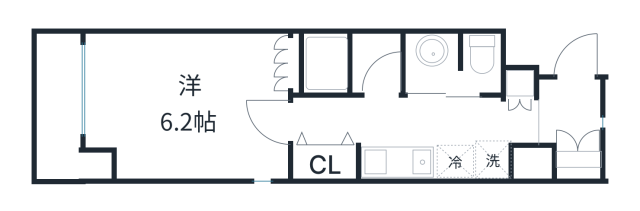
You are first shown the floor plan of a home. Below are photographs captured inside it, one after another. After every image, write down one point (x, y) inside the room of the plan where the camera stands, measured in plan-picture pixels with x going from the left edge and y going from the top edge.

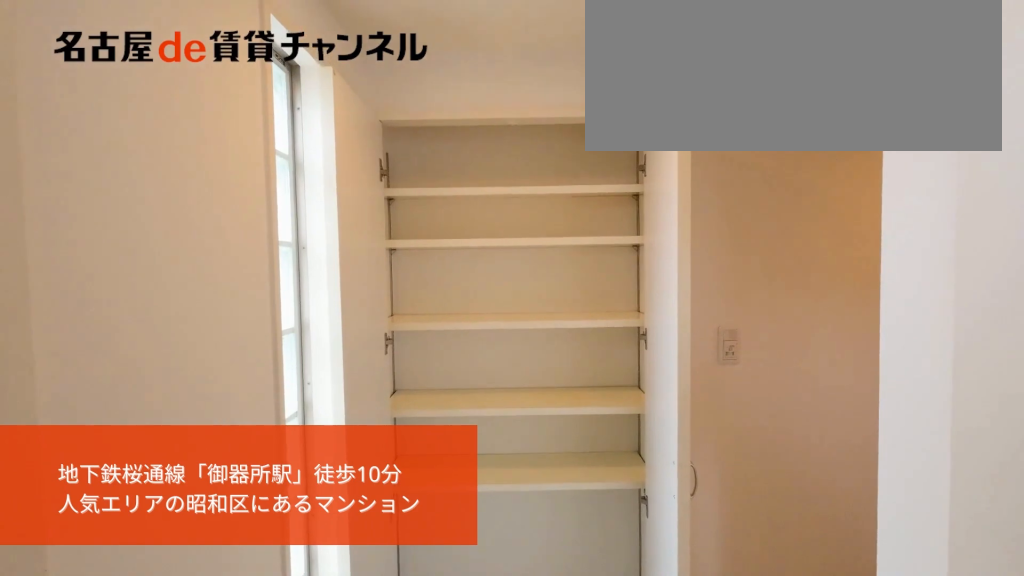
(569, 122)
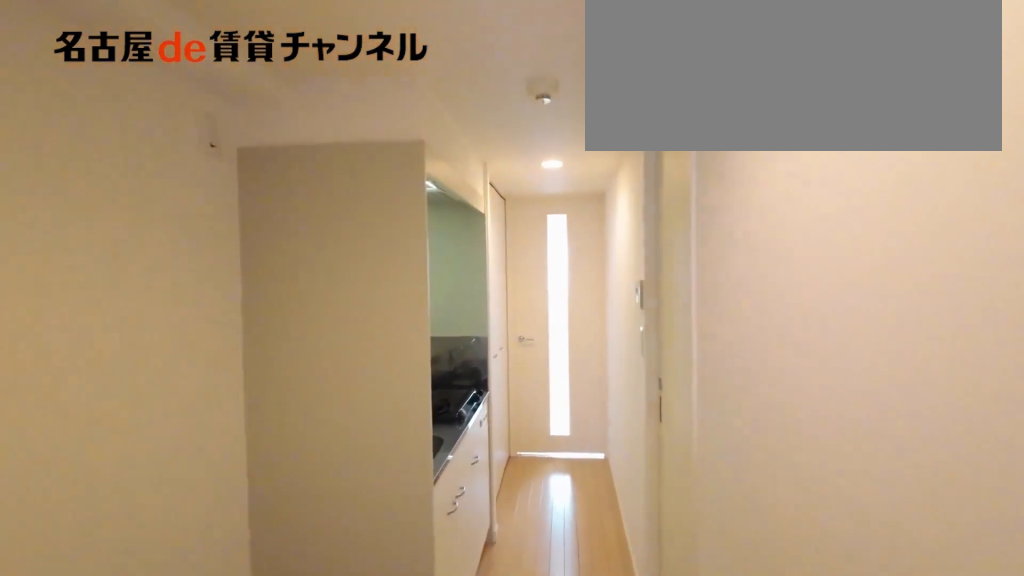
(569, 122)
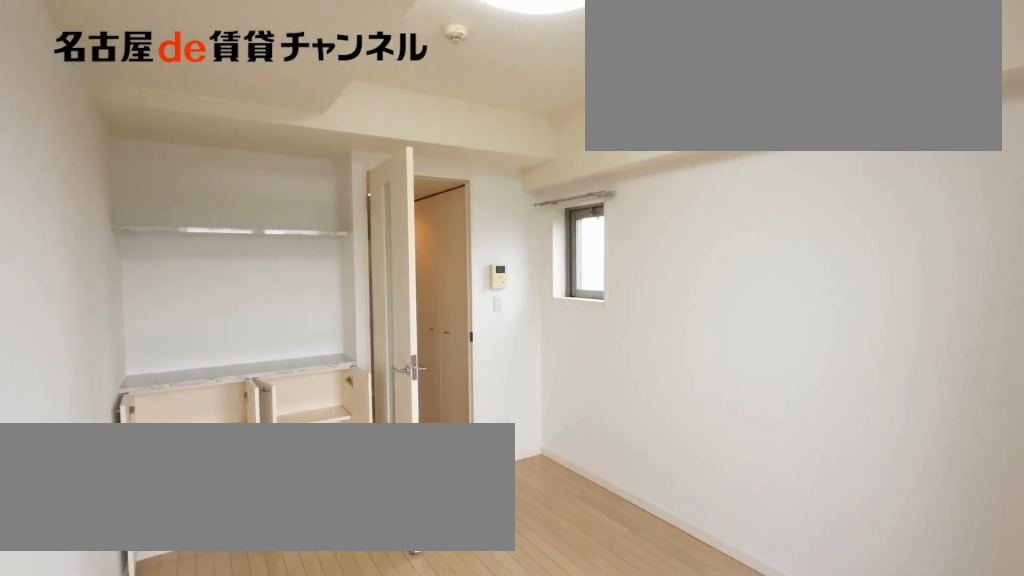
(186, 105)
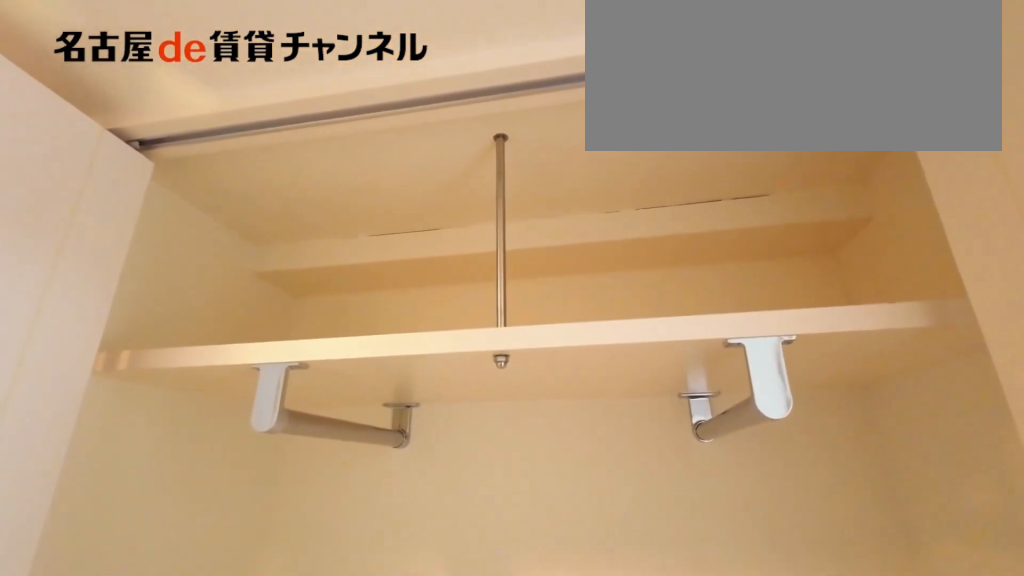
(326, 161)
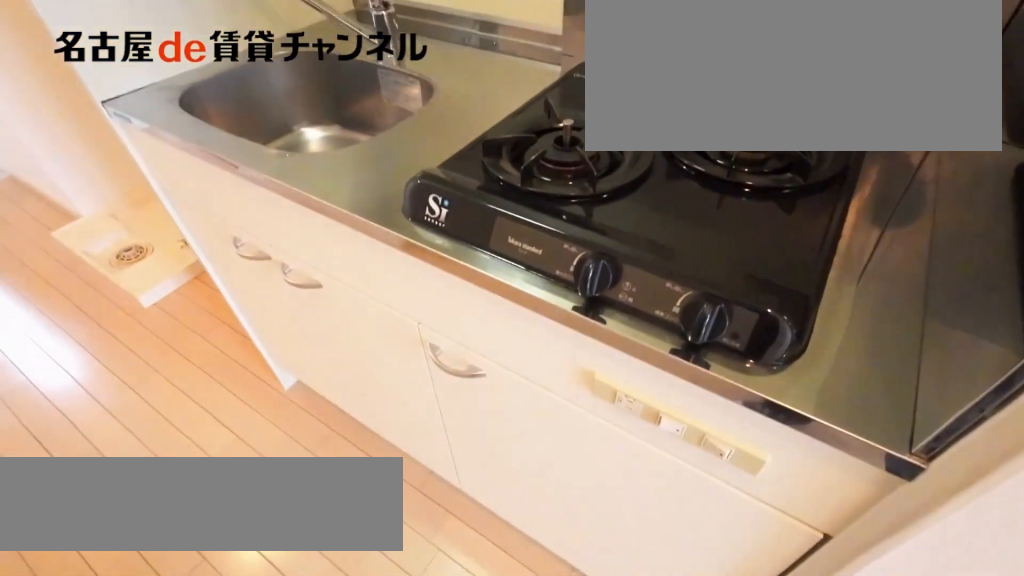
(414, 162)
